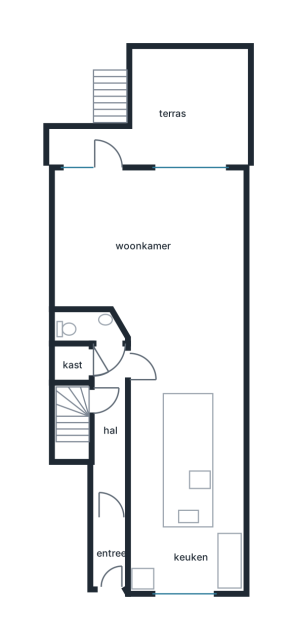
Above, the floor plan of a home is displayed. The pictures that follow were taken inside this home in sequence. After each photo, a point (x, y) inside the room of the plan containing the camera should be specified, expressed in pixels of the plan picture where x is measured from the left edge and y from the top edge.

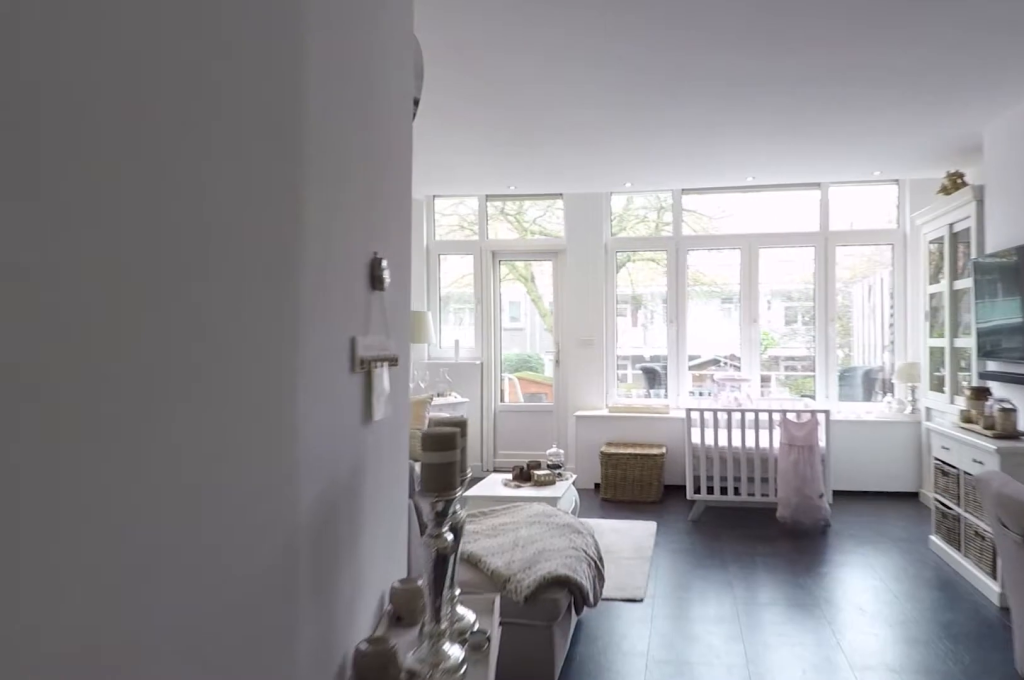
(186, 463)
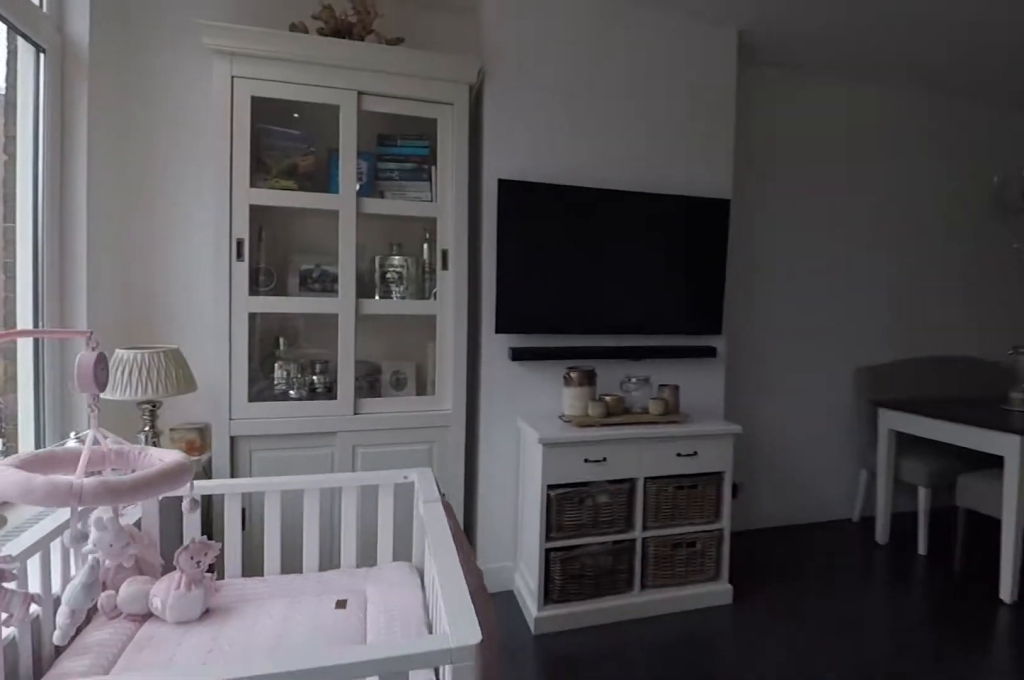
(102, 242)
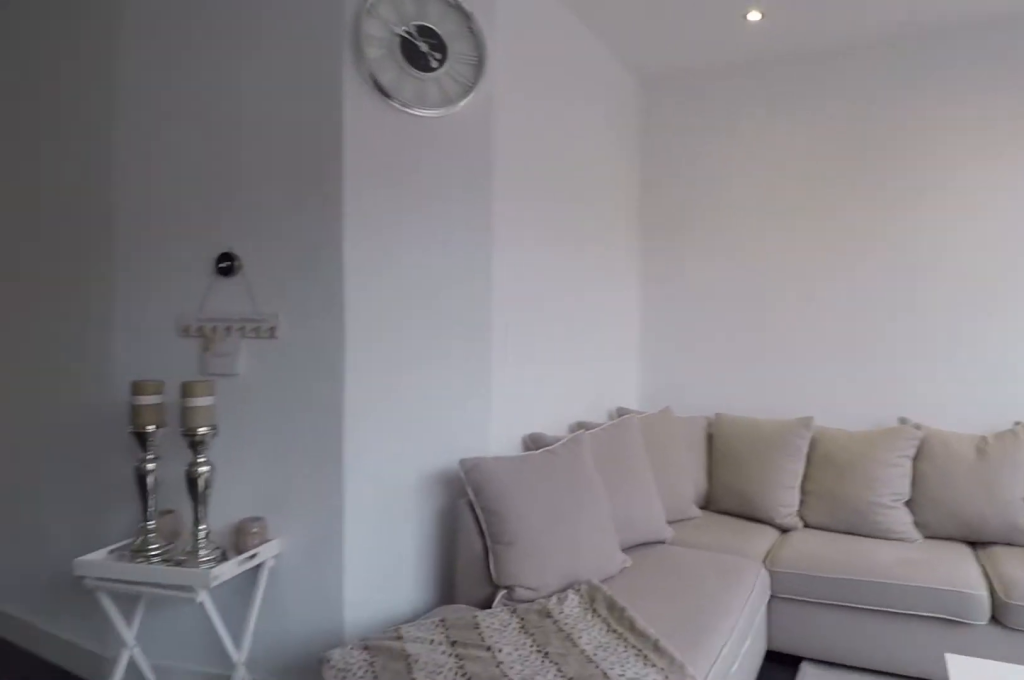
(102, 242)
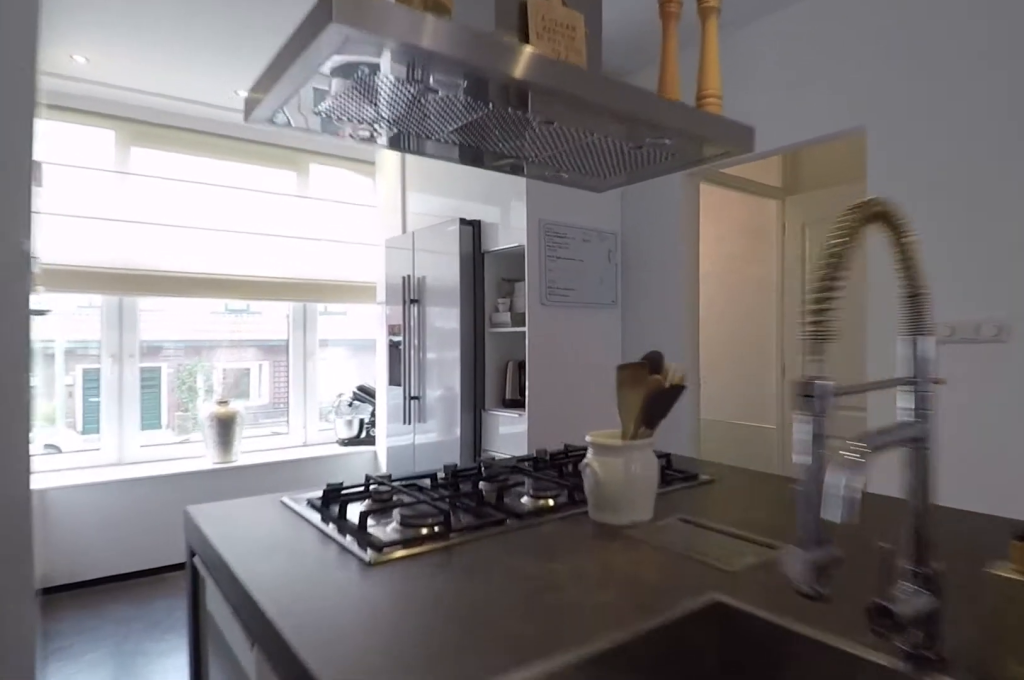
(186, 463)
